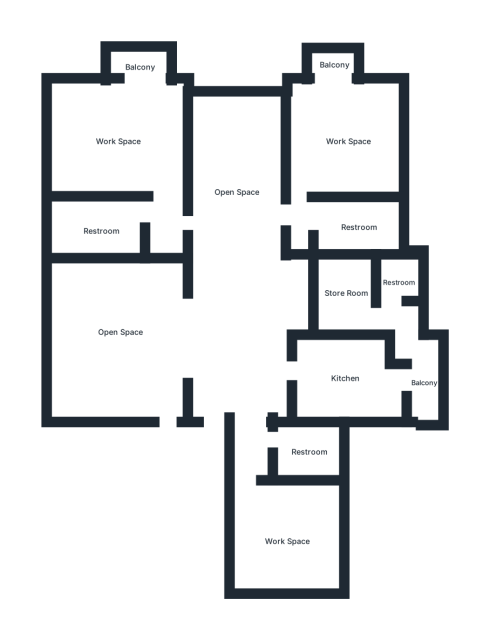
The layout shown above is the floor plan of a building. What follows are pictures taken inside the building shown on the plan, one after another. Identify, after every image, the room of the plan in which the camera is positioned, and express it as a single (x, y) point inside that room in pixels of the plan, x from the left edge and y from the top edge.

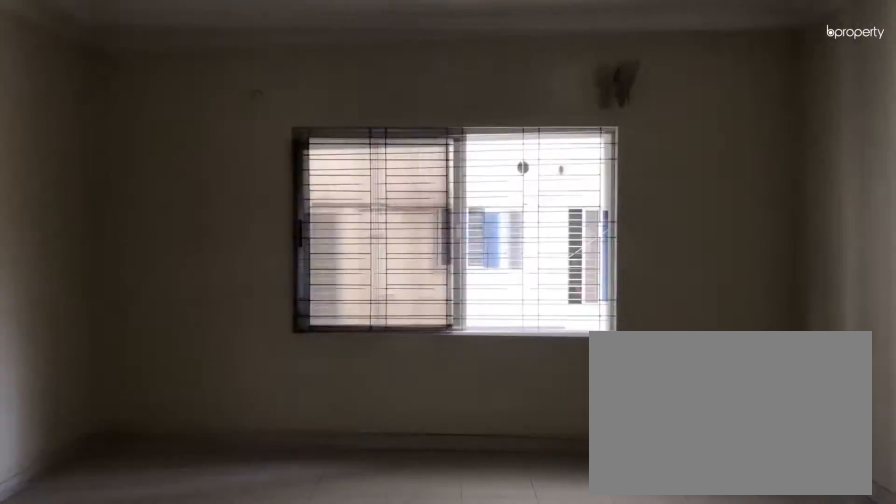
(158, 335)
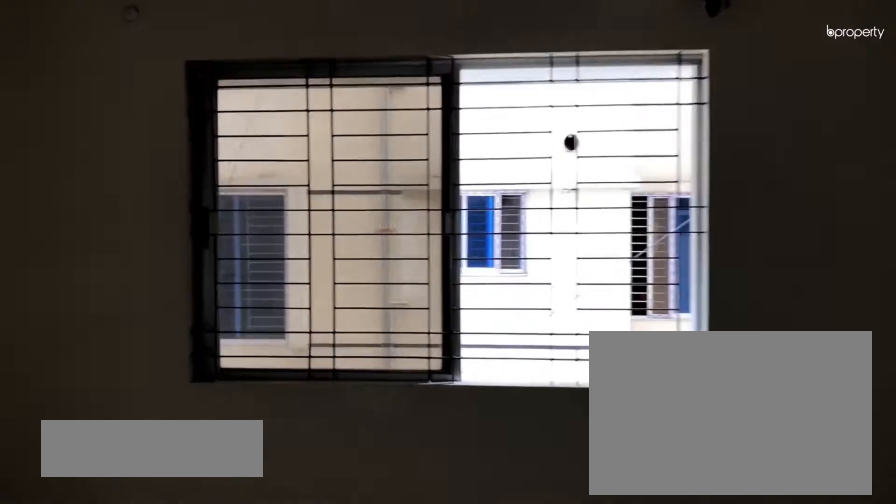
(158, 335)
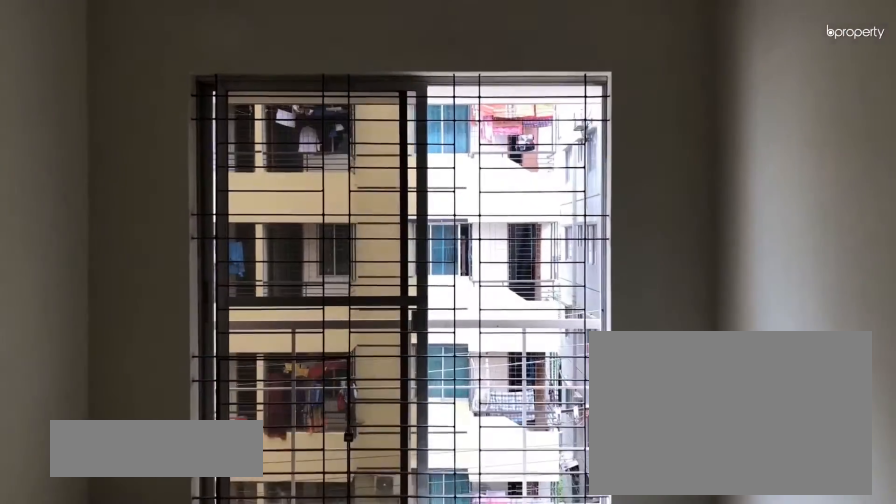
(242, 192)
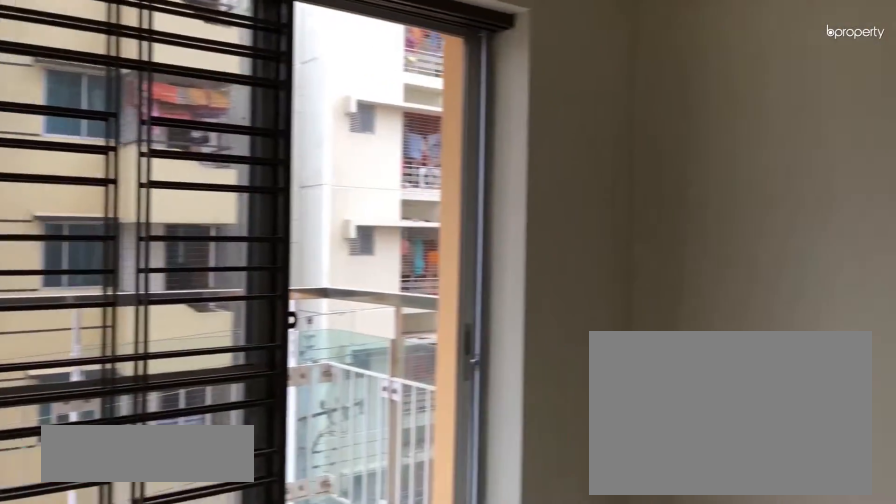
(119, 141)
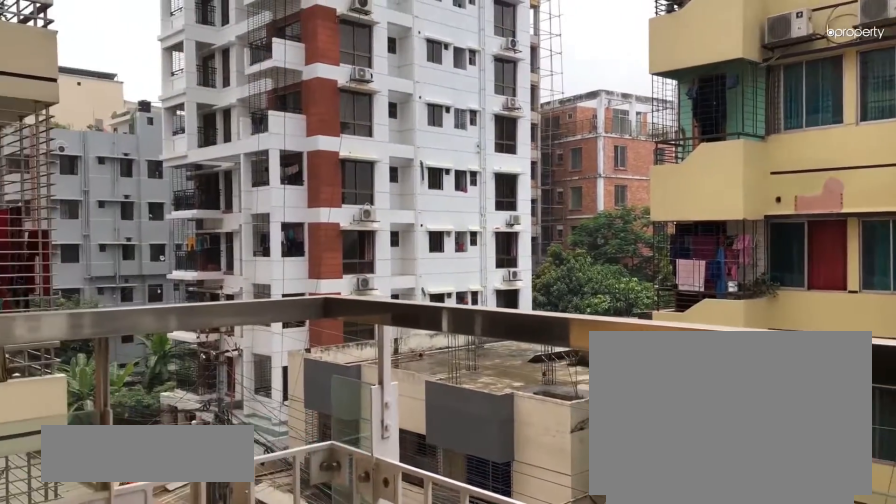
(143, 66)
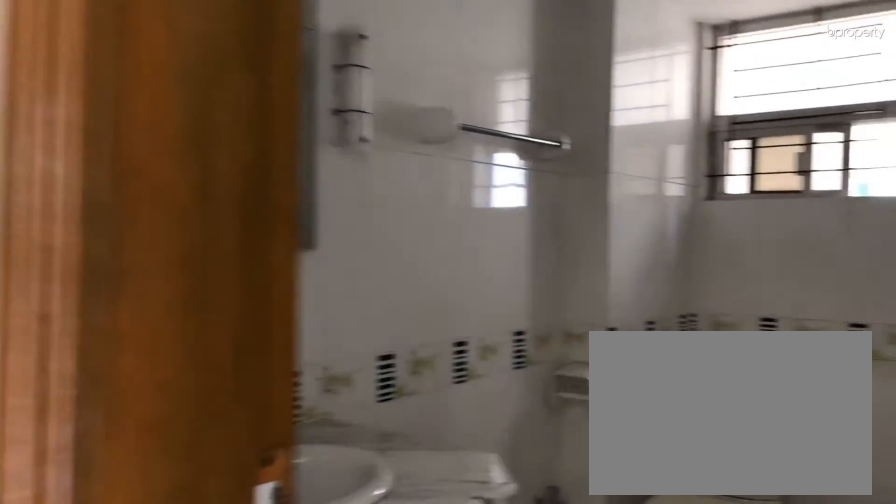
(111, 221)
